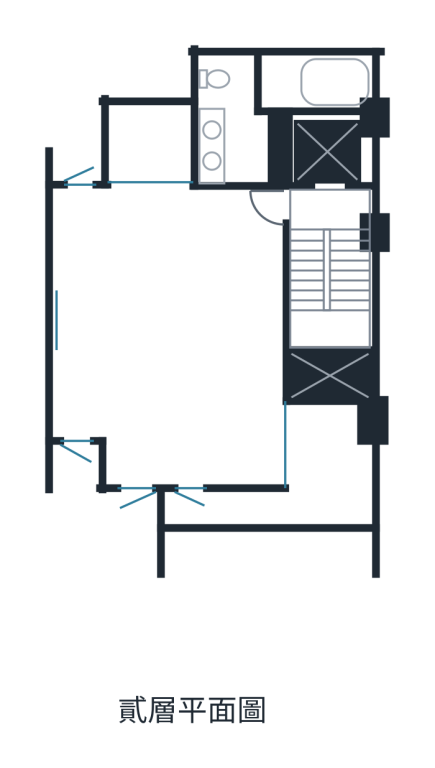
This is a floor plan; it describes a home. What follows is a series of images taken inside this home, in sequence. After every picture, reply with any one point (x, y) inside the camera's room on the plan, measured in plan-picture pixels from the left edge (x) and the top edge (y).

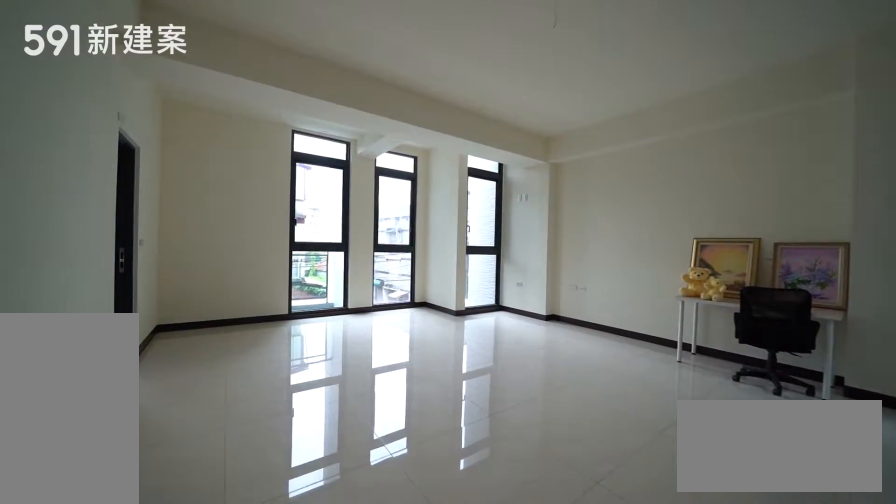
(168, 330)
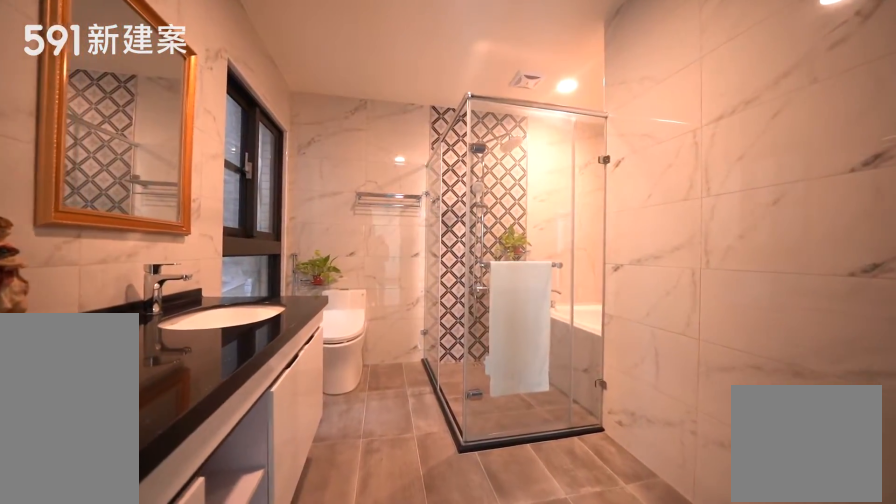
(275, 101)
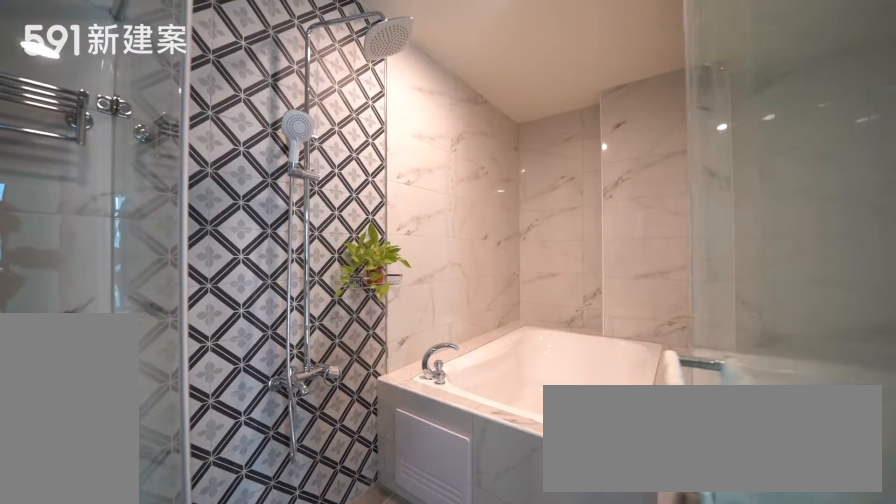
(275, 101)
